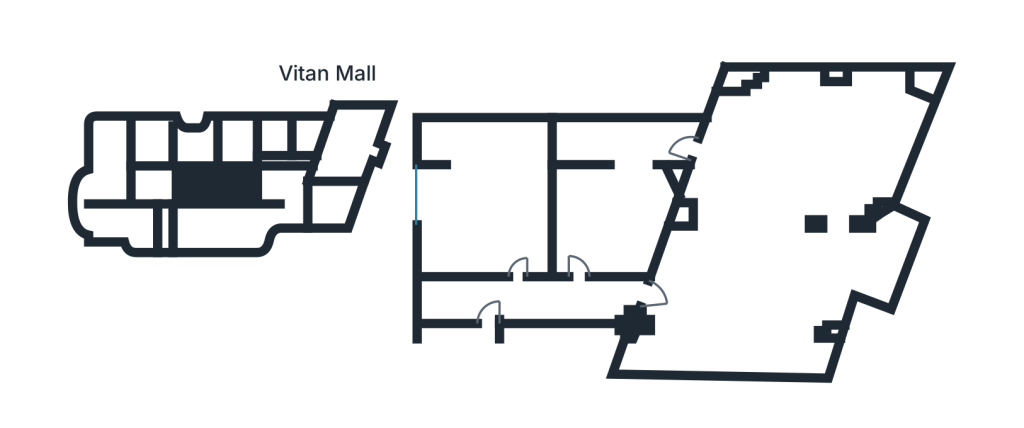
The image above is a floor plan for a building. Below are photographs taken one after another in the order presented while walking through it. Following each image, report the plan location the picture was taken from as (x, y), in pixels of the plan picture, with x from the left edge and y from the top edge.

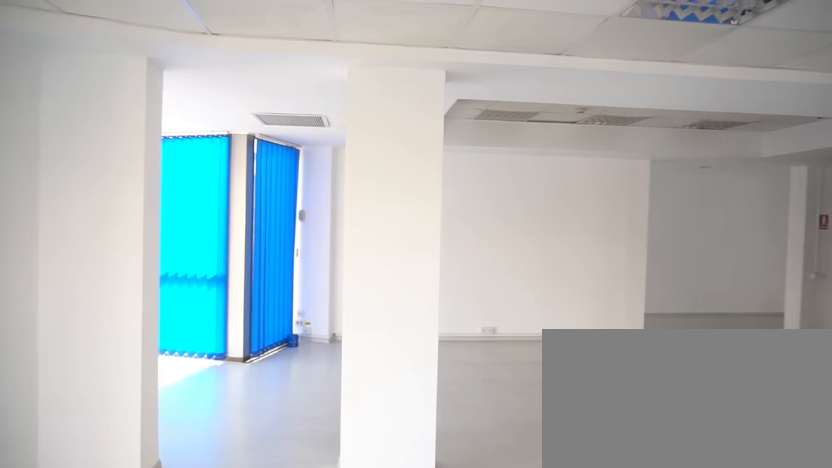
(861, 142)
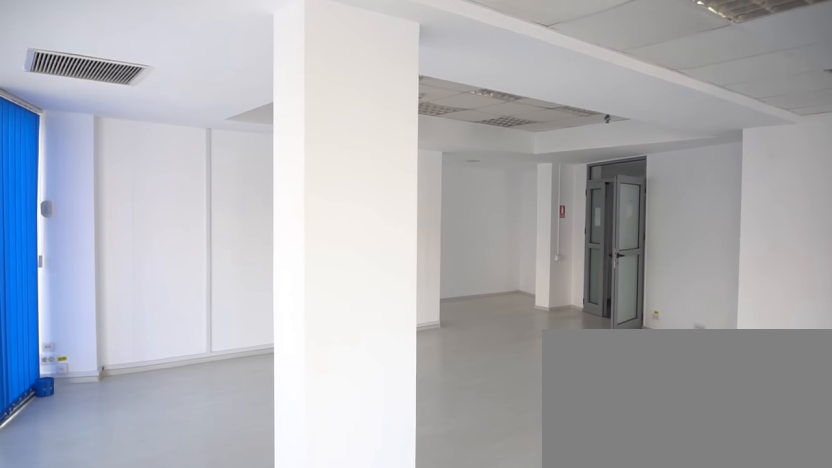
(886, 149)
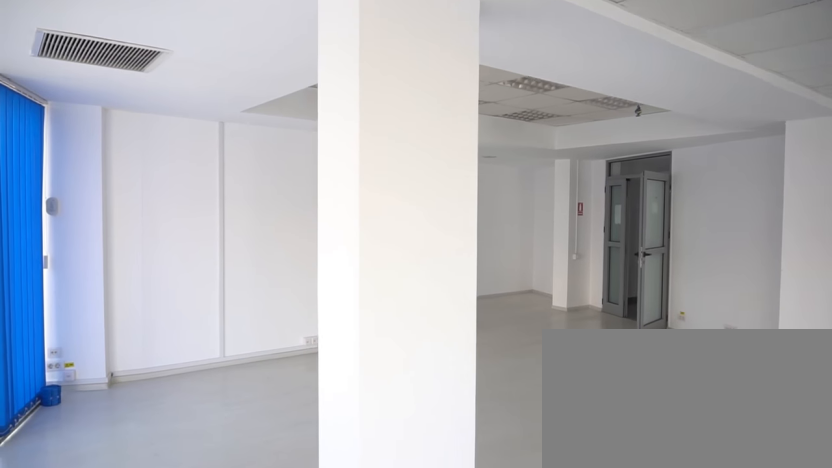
(888, 157)
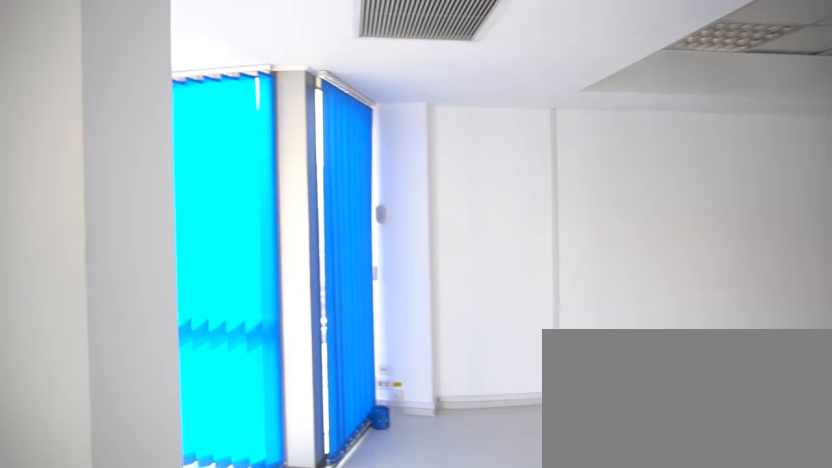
(874, 185)
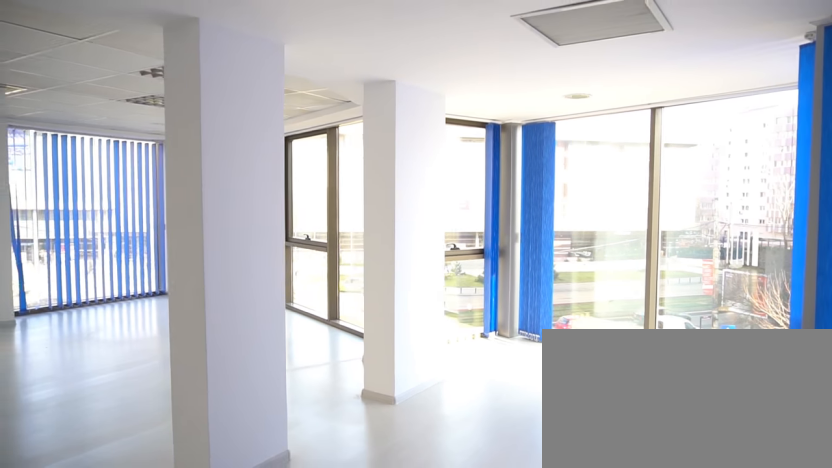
(797, 328)
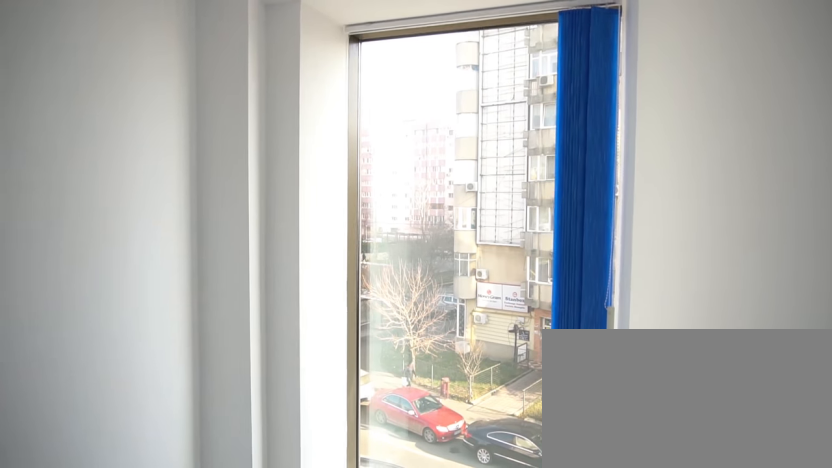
(705, 366)
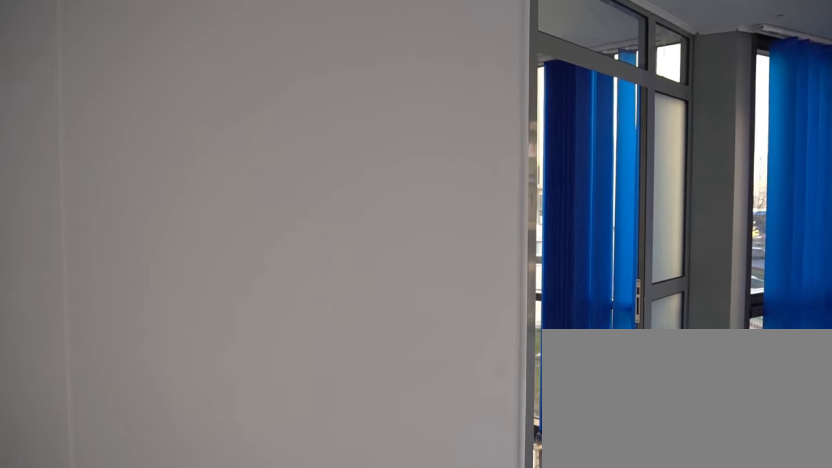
(709, 200)
